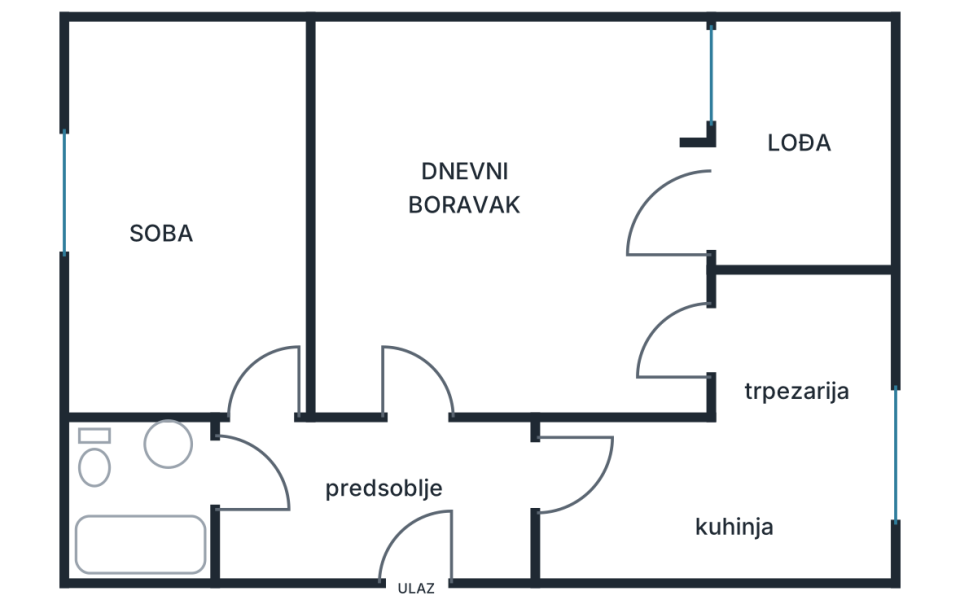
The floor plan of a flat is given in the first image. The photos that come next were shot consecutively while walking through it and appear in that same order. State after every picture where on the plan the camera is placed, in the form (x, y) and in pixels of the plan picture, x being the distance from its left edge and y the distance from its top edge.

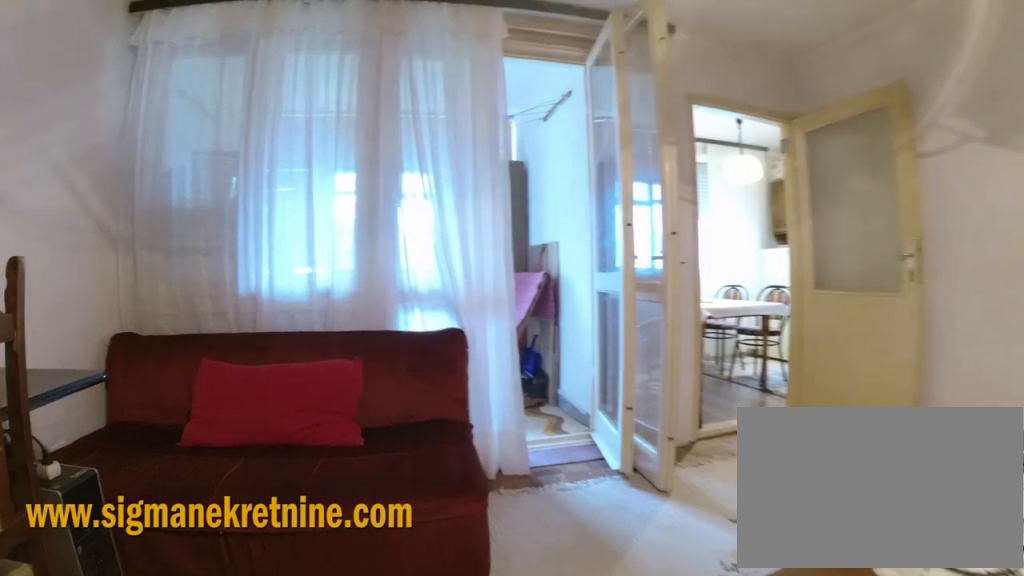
(426, 171)
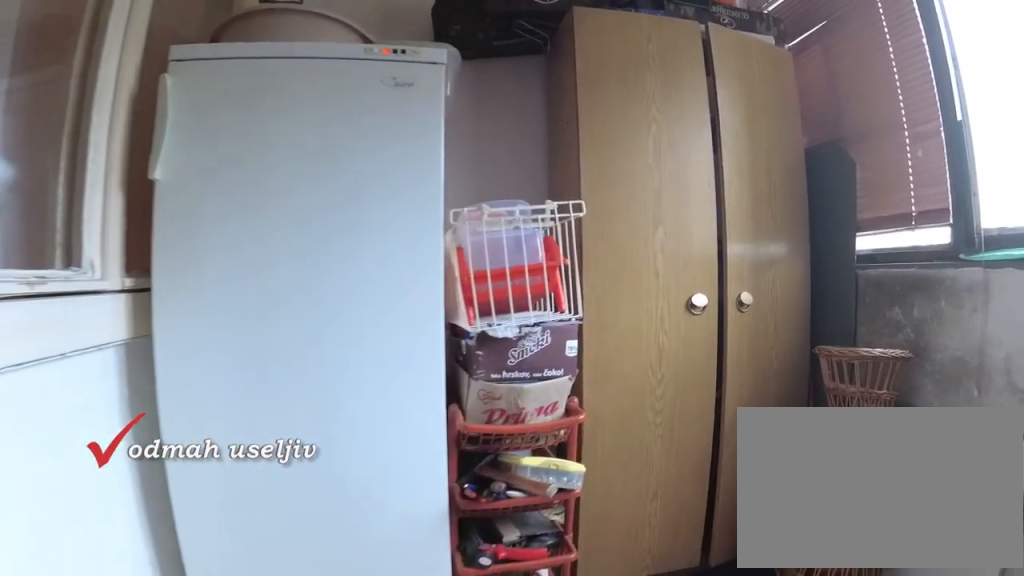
(790, 160)
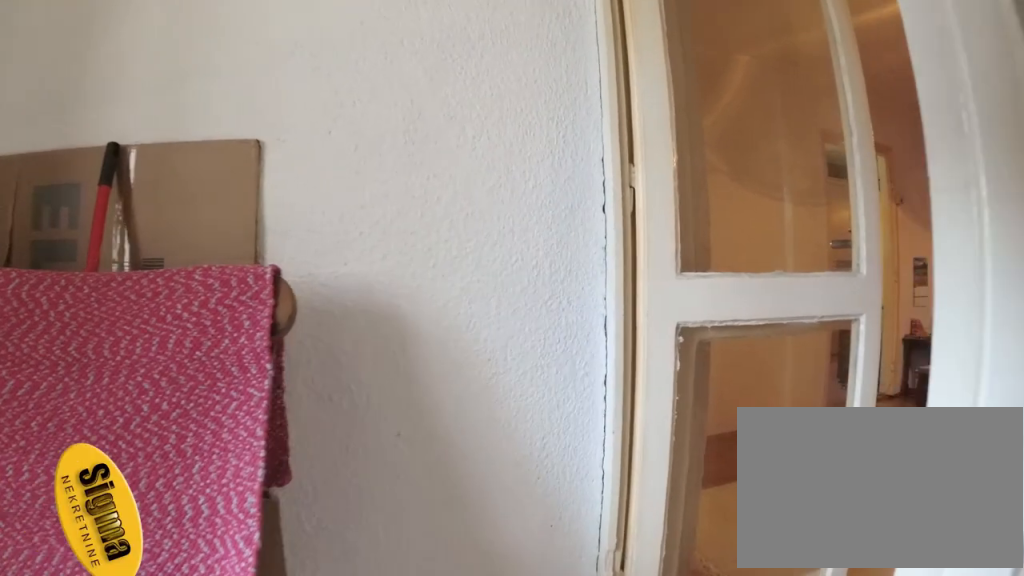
(782, 164)
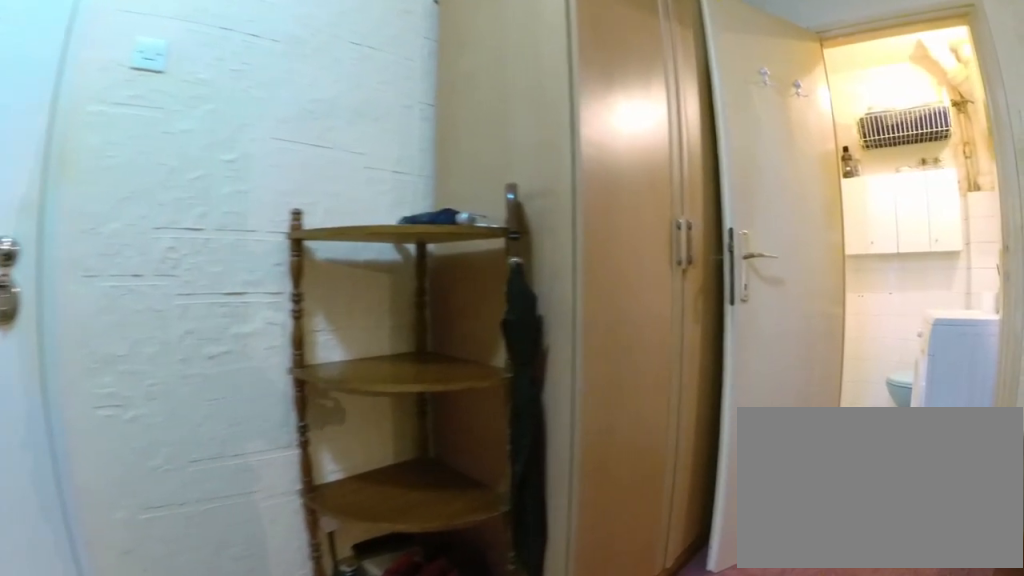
(400, 468)
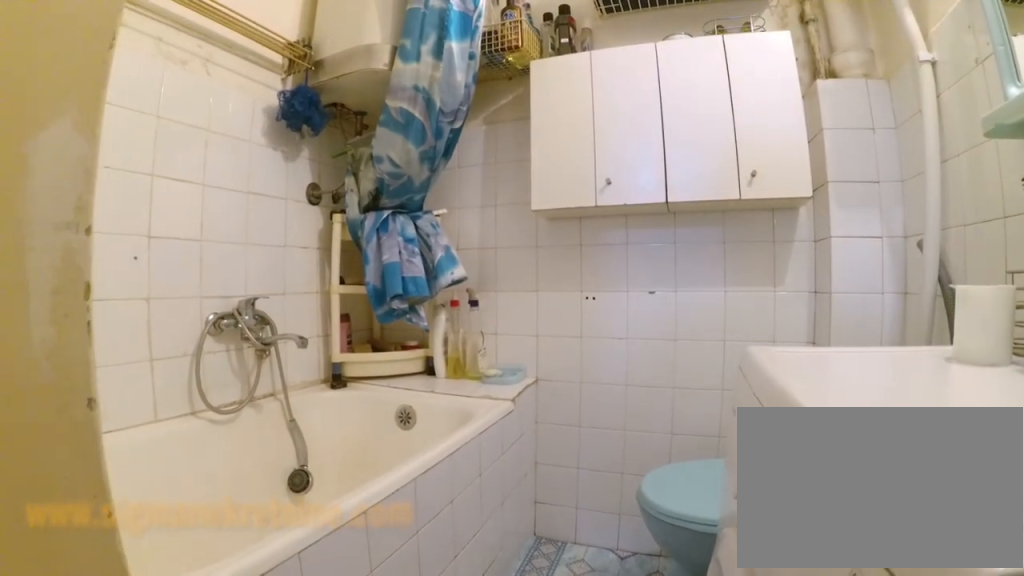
(229, 468)
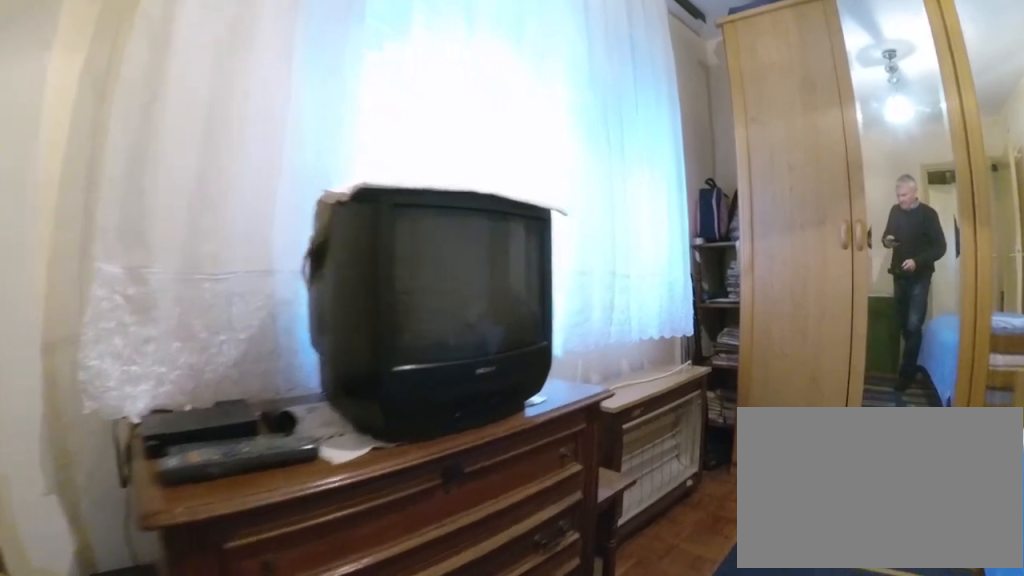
(145, 308)
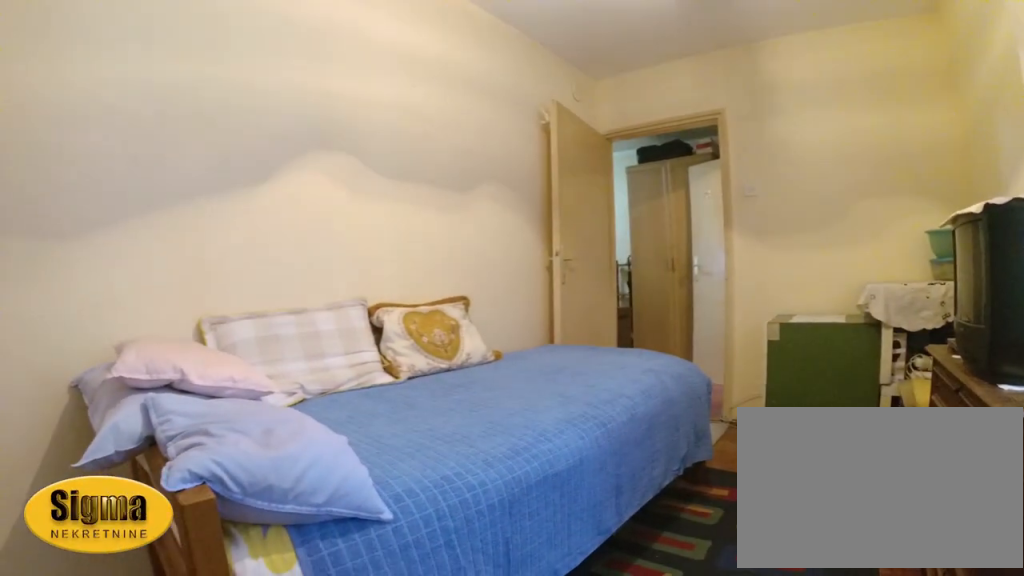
(118, 127)
